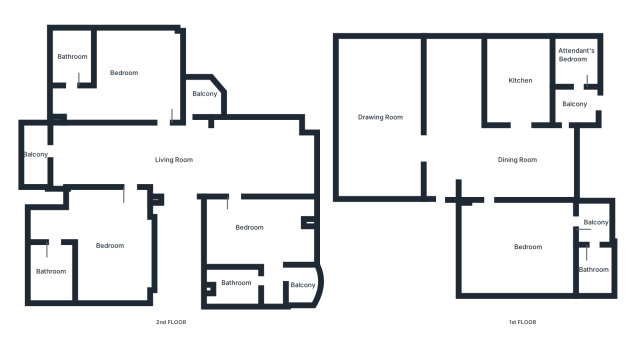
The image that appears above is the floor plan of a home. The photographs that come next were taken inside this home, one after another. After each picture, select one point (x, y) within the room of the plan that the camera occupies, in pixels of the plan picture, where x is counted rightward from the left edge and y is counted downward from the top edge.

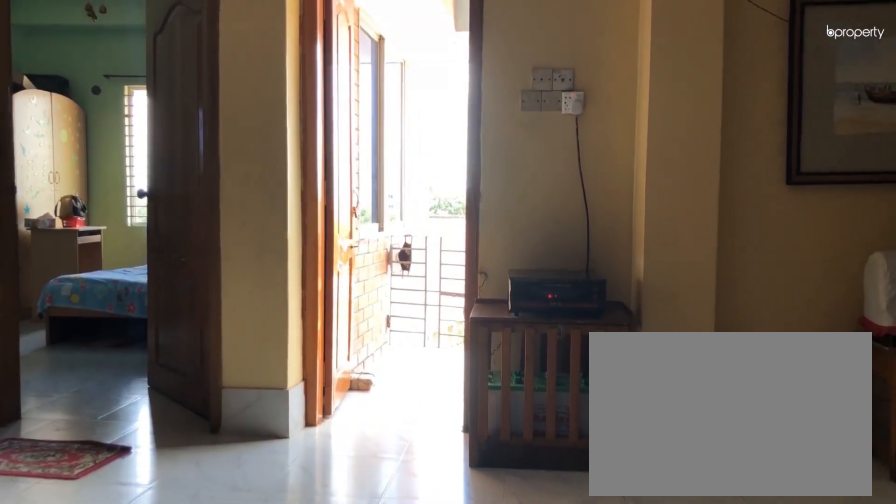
(178, 186)
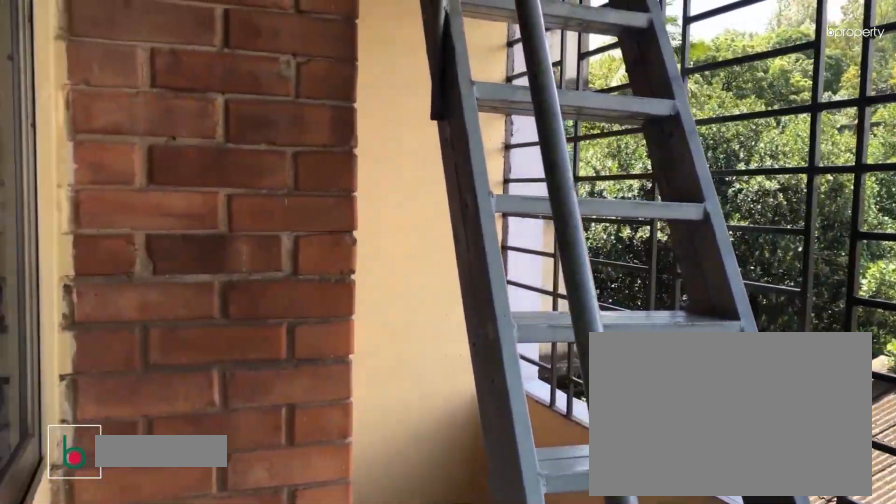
(34, 152)
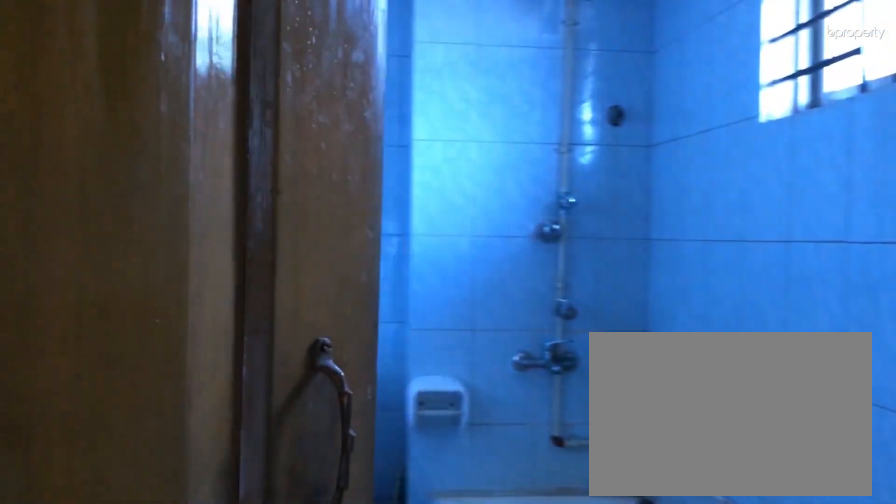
(50, 275)
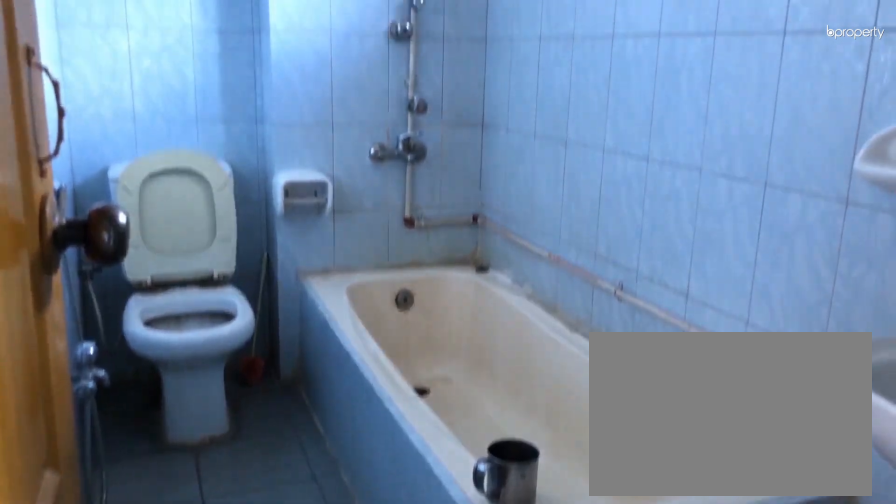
(50, 275)
